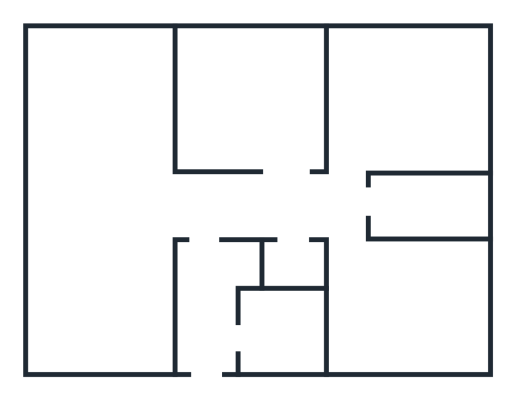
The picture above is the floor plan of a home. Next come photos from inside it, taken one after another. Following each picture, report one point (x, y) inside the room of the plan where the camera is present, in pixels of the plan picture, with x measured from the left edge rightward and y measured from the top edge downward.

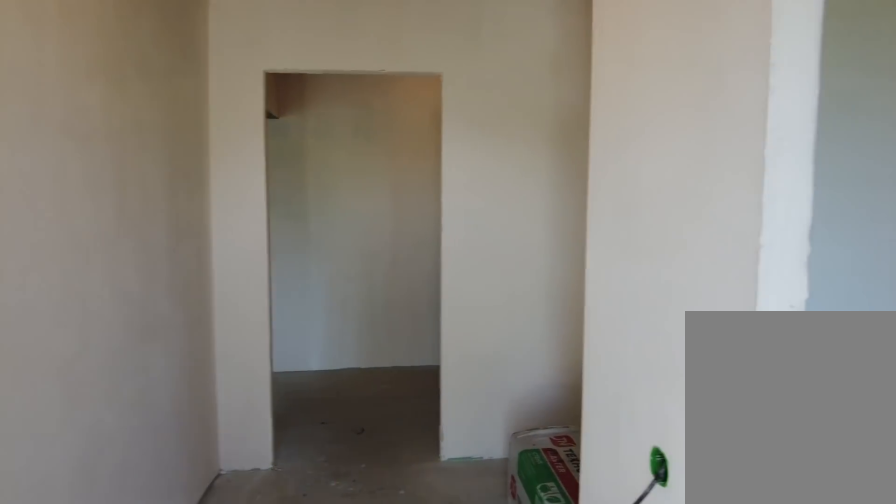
(207, 359)
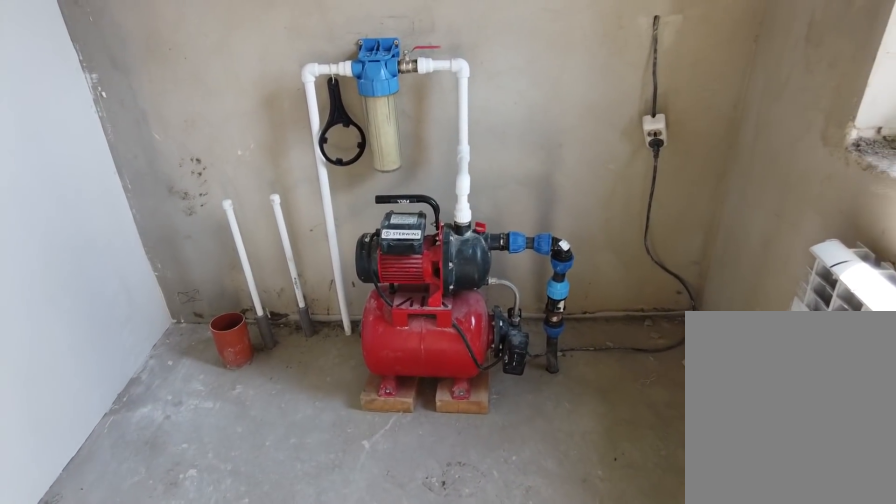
(263, 354)
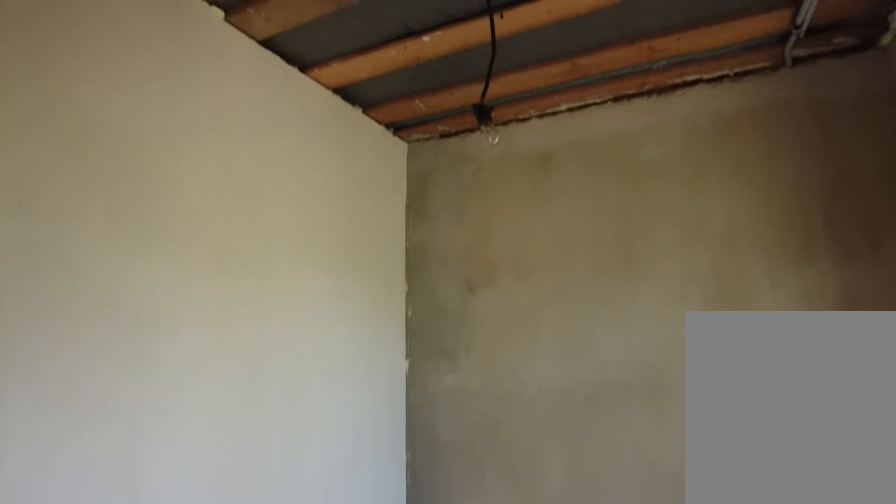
(263, 354)
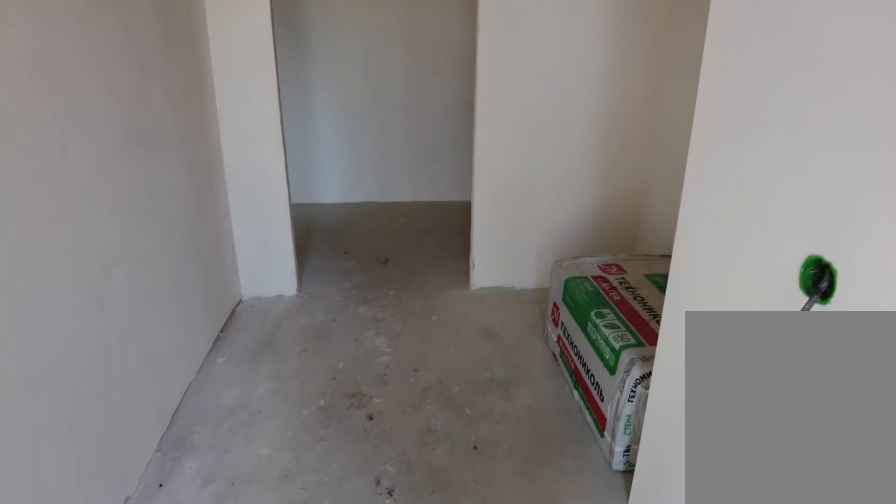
(216, 349)
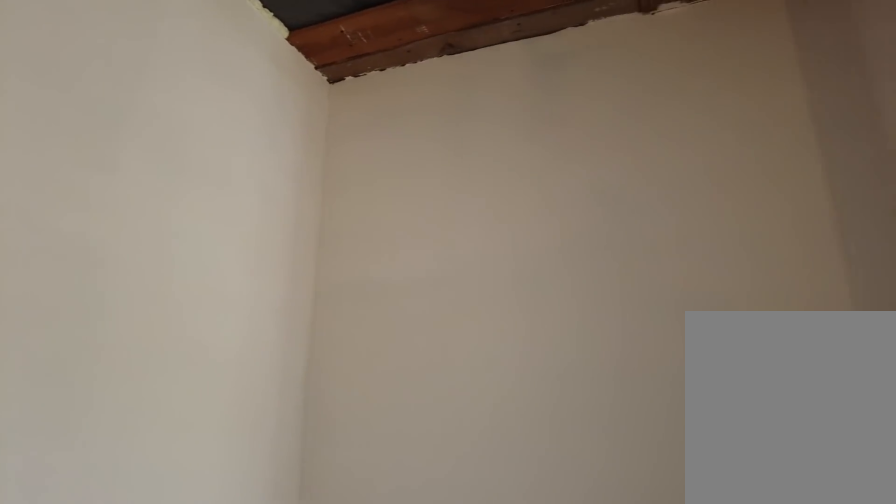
(202, 280)
